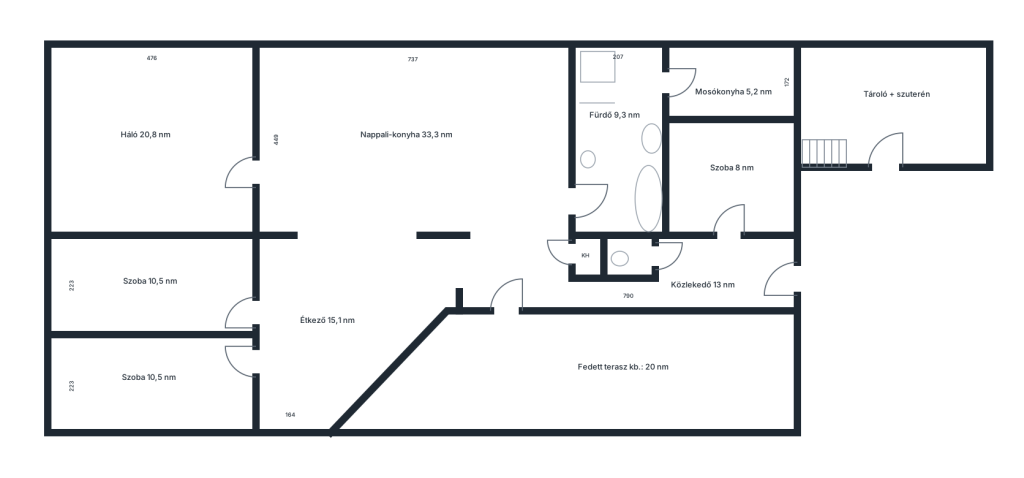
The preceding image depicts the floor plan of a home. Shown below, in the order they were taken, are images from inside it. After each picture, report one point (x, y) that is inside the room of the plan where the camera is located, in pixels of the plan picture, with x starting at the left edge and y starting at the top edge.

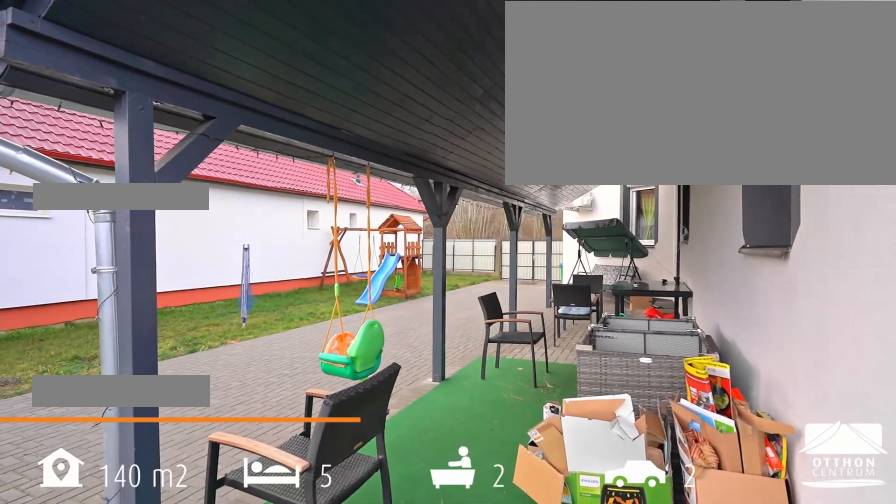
(618, 371)
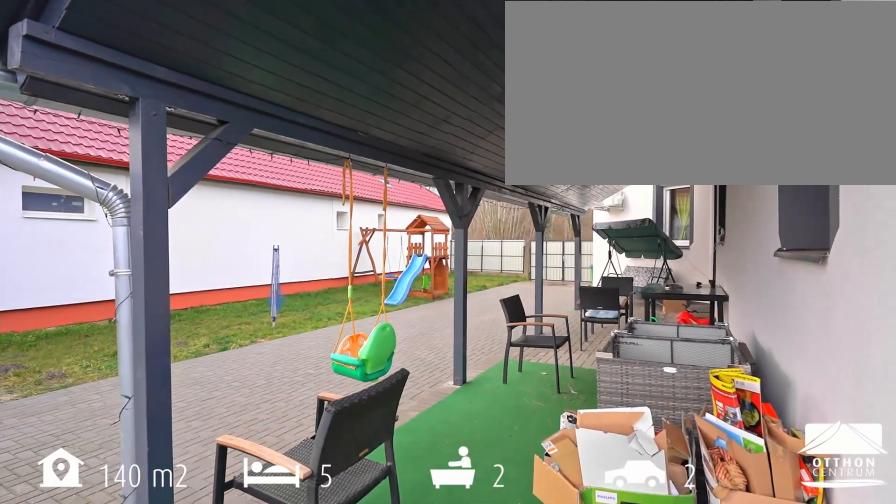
(618, 371)
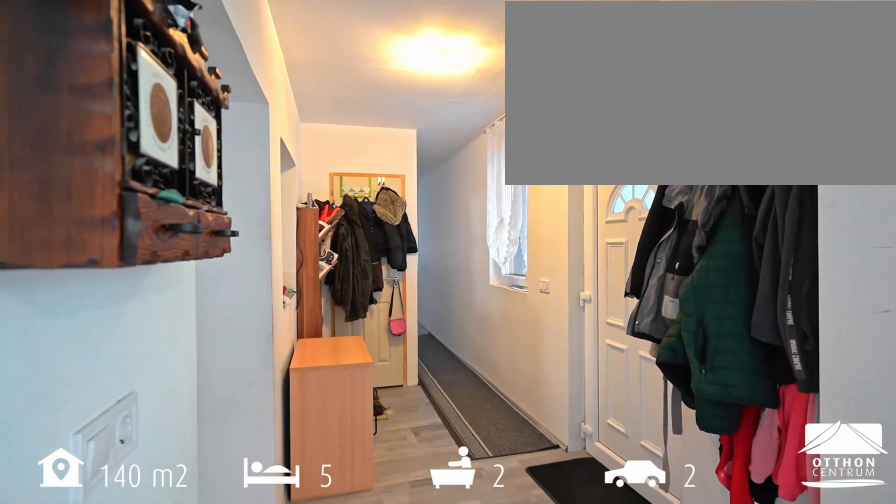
(624, 294)
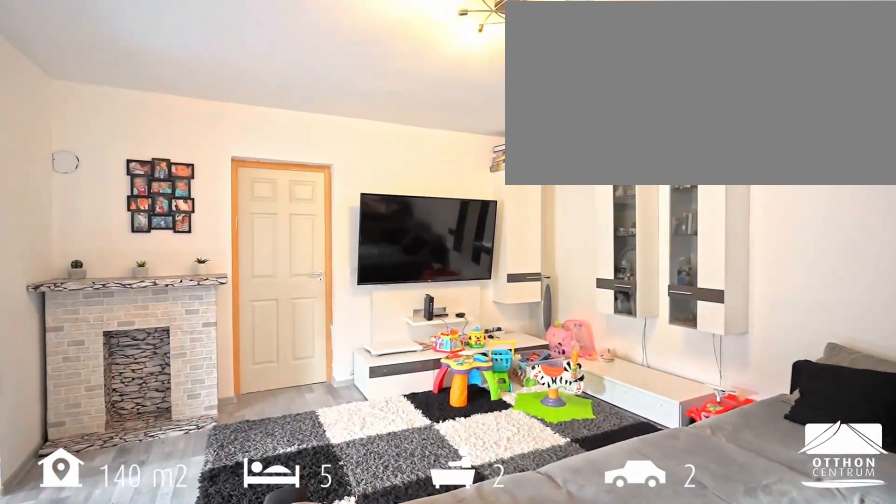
(415, 140)
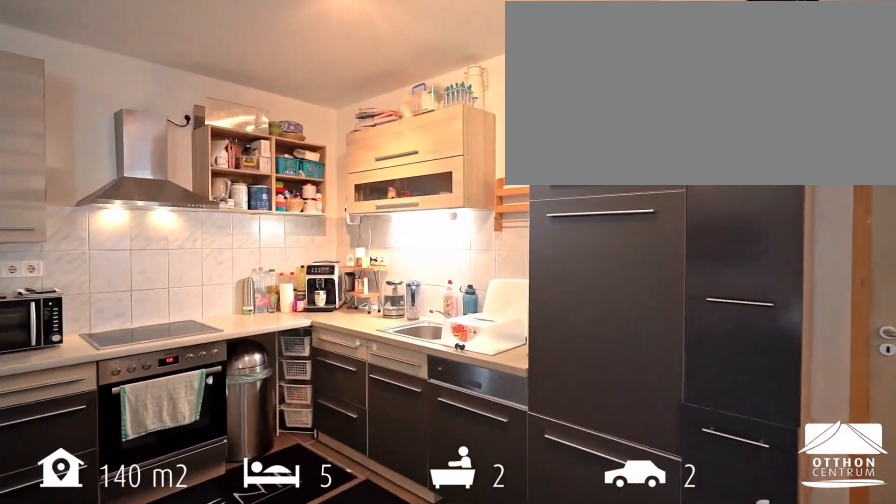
(415, 140)
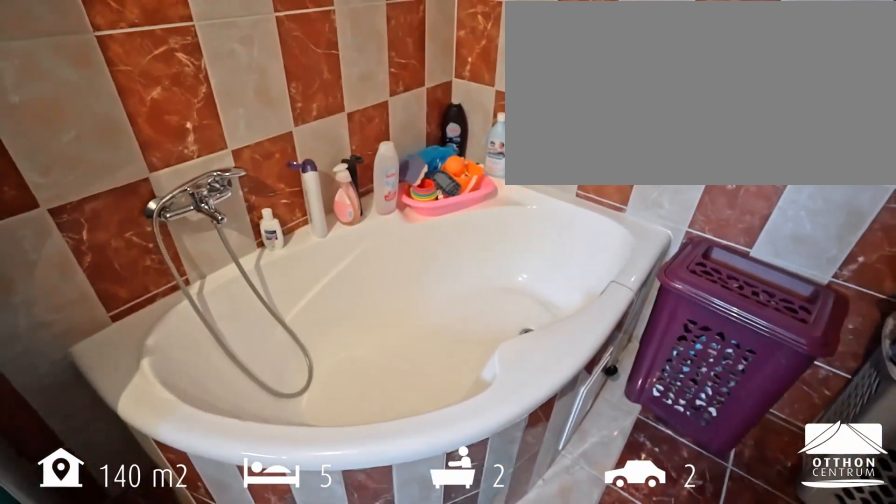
(618, 145)
